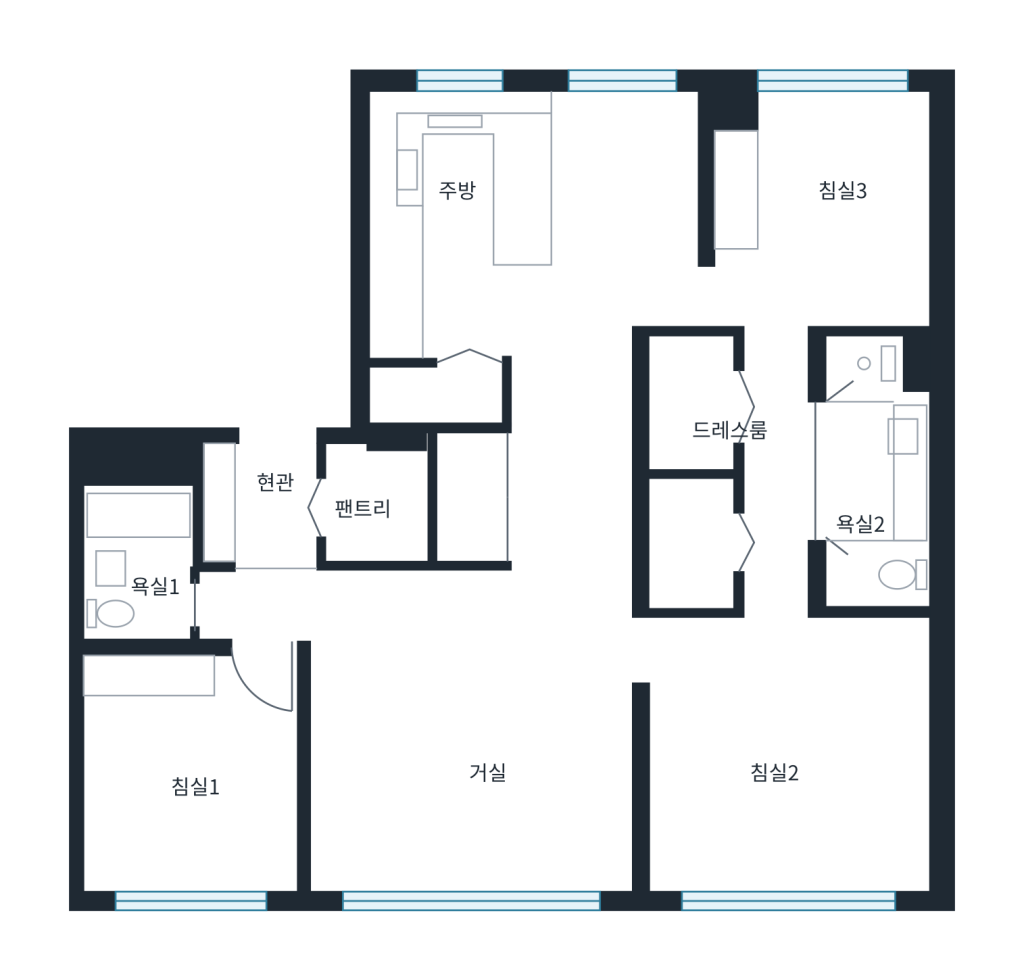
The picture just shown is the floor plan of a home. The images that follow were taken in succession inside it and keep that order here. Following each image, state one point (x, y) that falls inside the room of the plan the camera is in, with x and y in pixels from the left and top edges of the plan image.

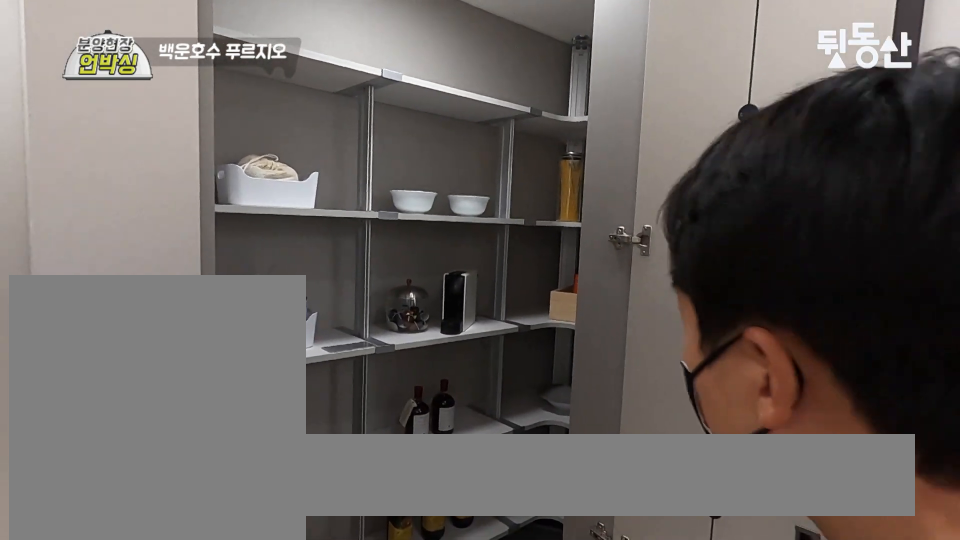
(472, 372)
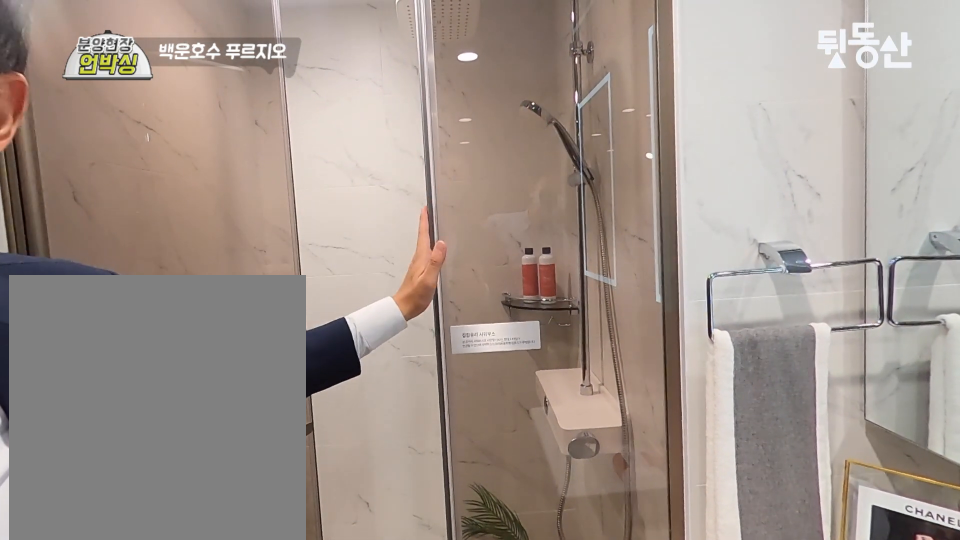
(767, 492)
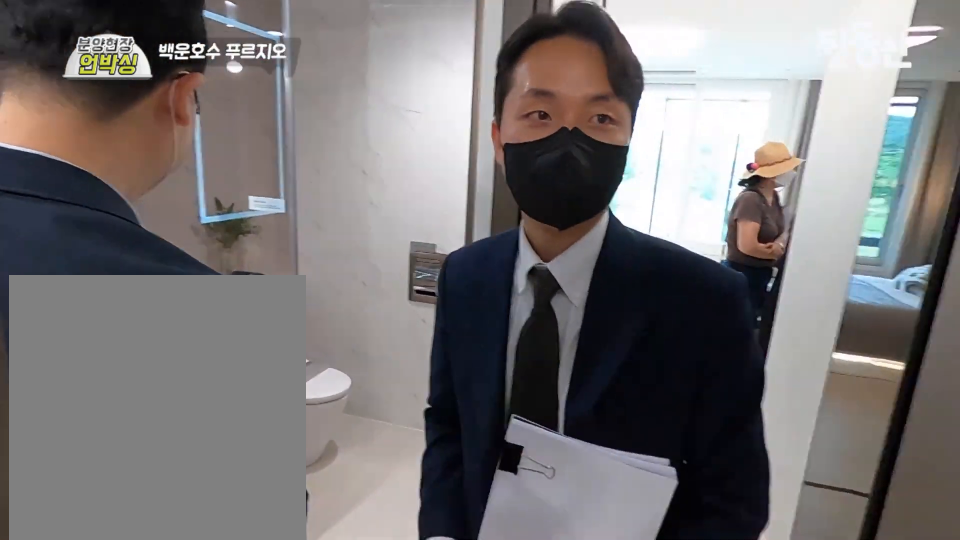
(767, 492)
